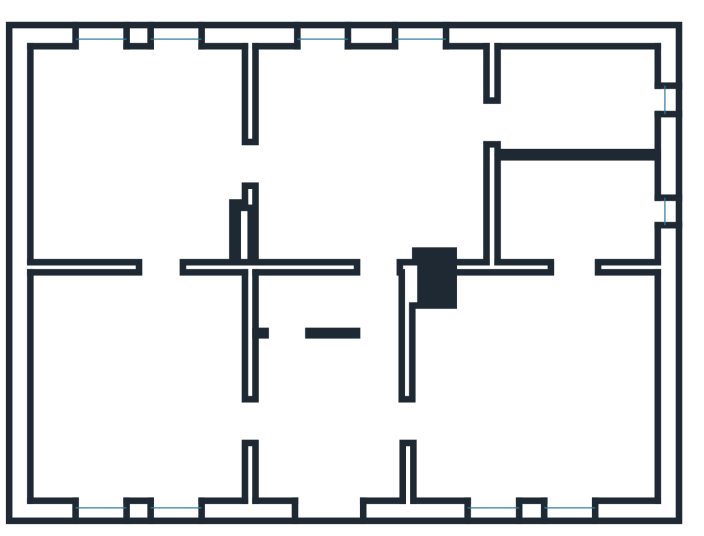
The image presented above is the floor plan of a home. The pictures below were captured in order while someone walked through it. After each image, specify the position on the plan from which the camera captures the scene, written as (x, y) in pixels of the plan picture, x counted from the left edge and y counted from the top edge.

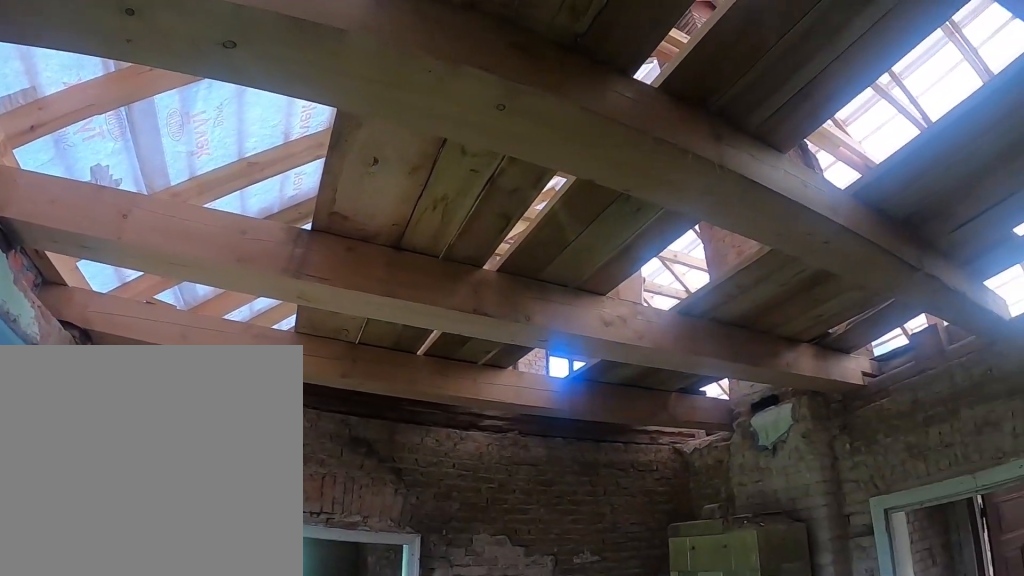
(365, 140)
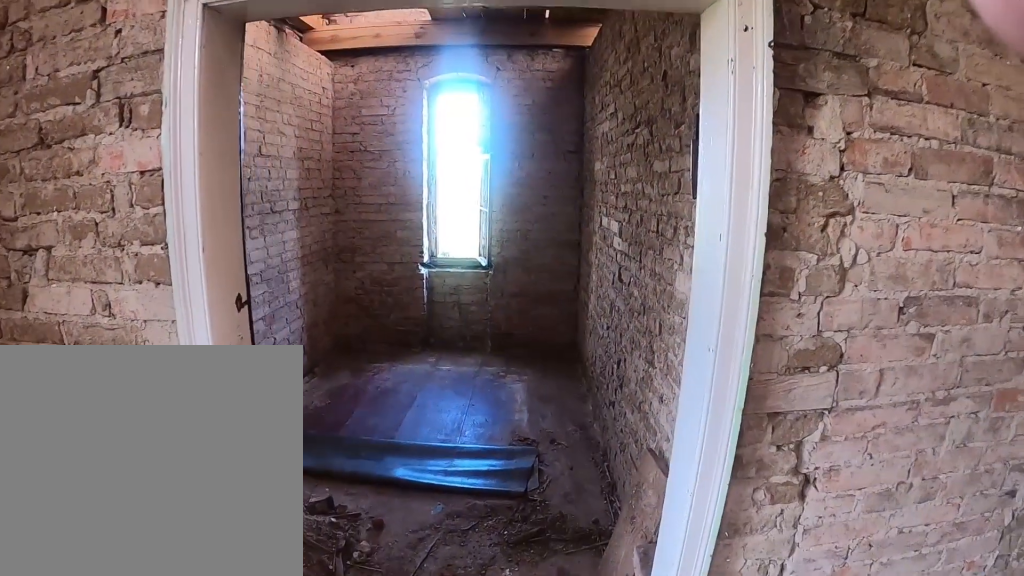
(449, 126)
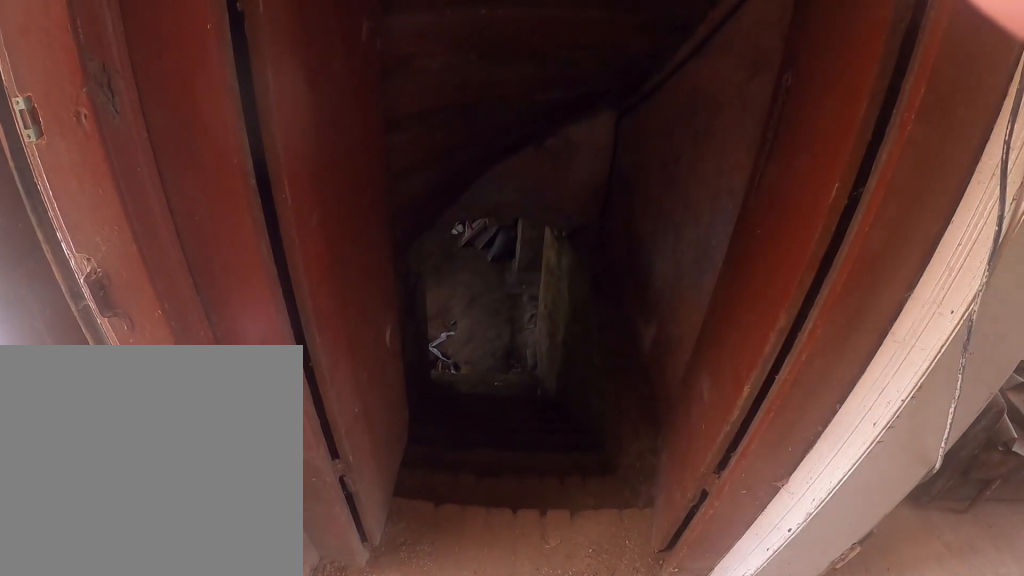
(377, 319)
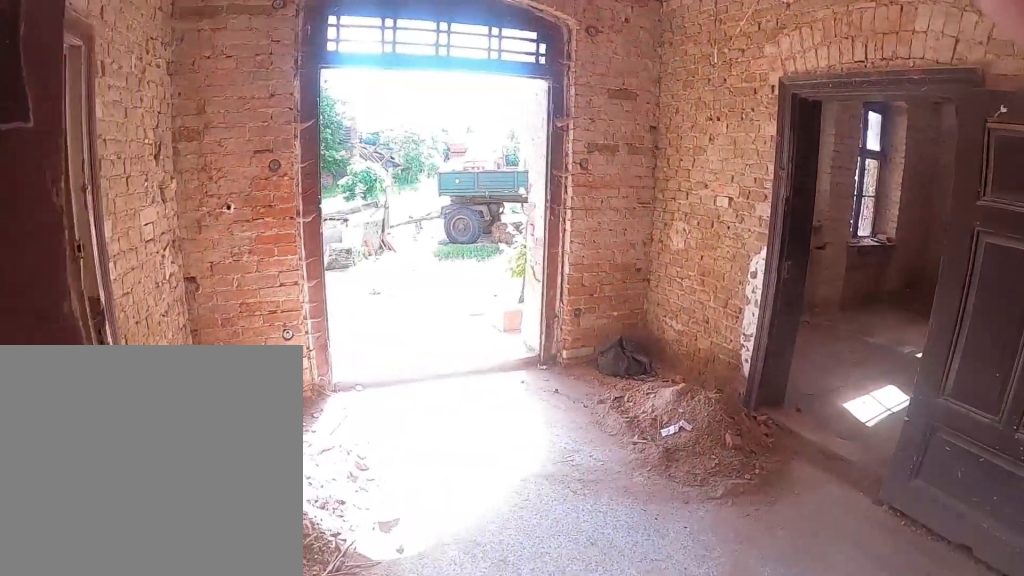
(366, 366)
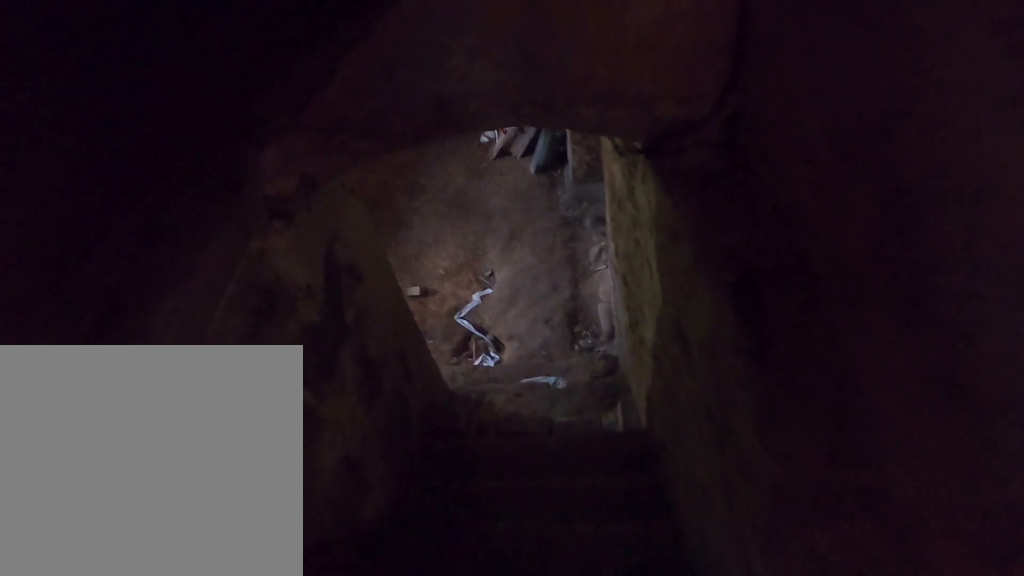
(328, 297)
